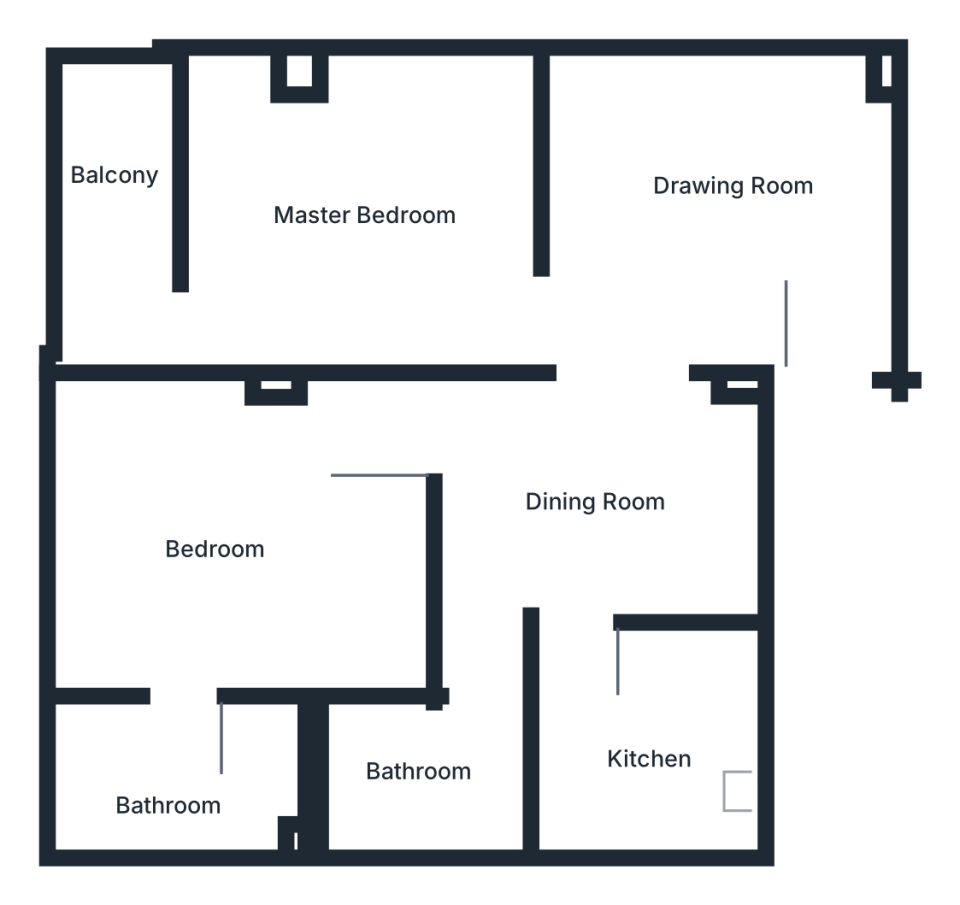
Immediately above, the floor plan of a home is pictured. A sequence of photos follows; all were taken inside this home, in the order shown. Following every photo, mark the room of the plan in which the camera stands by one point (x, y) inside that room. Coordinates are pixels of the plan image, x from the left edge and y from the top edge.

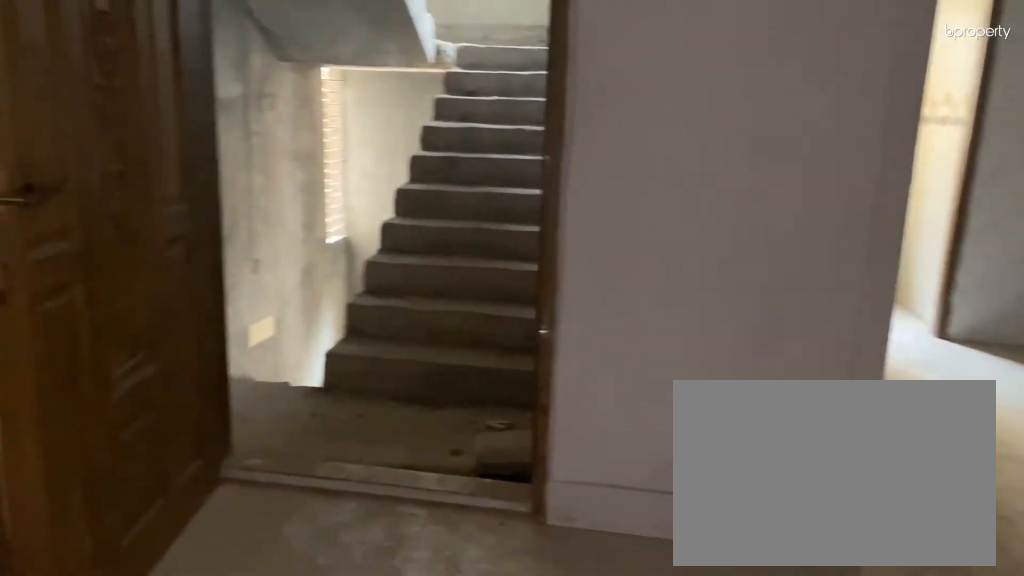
(704, 207)
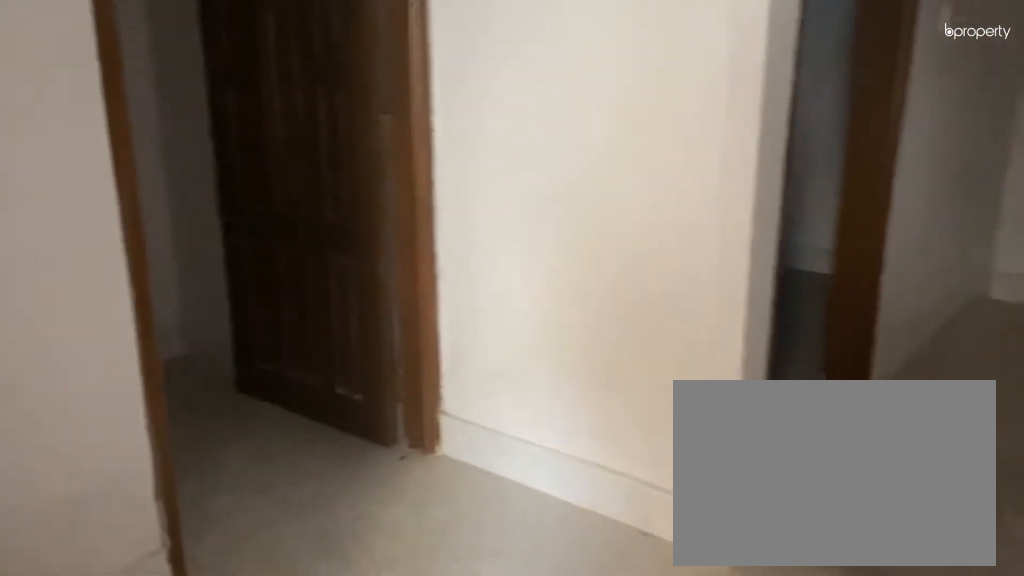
(583, 490)
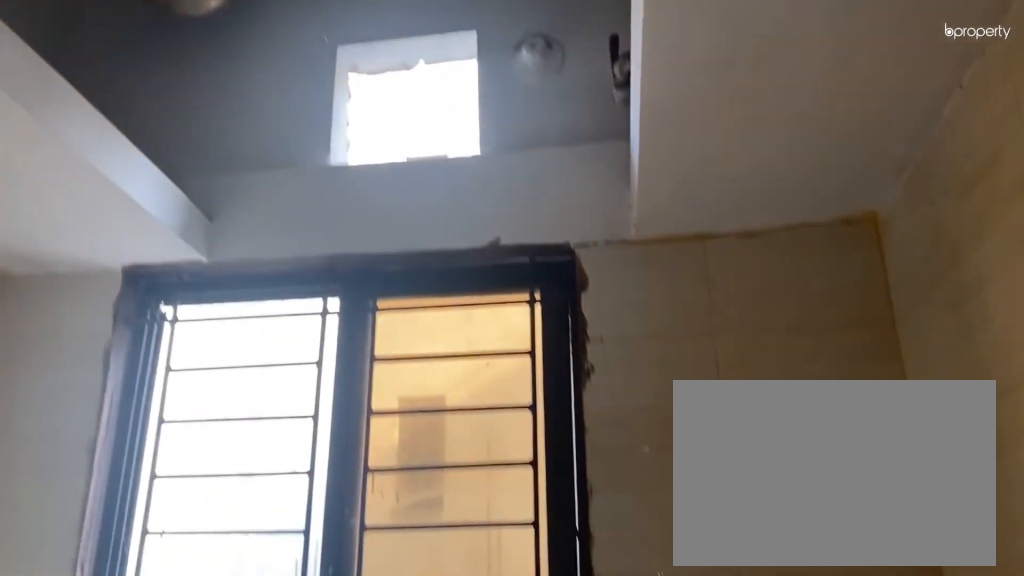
(650, 725)
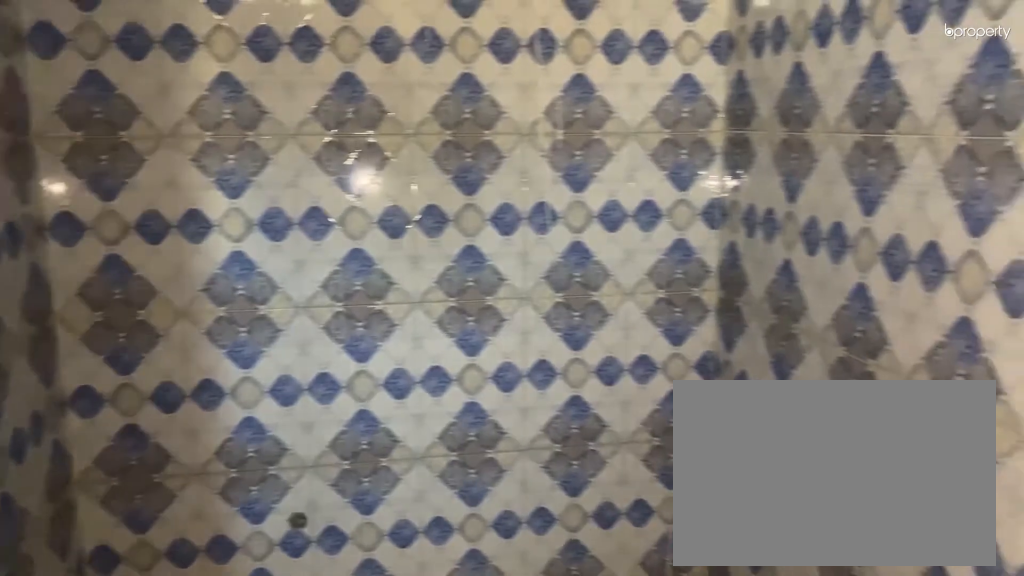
(445, 759)
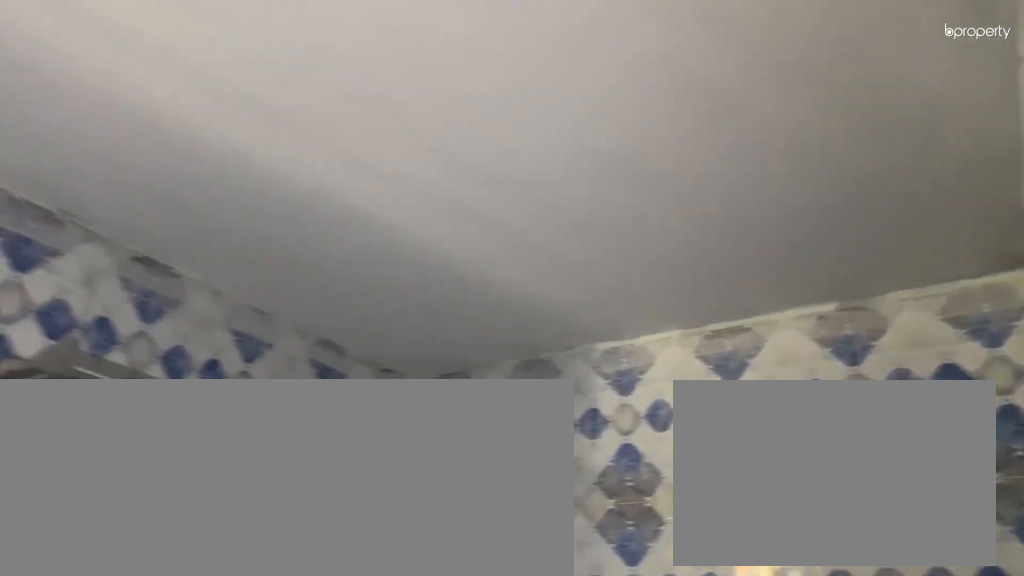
(415, 775)
